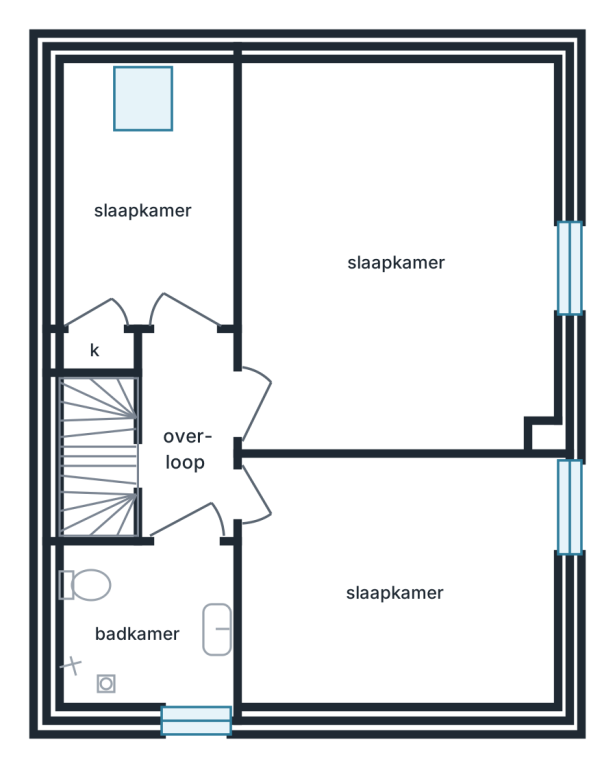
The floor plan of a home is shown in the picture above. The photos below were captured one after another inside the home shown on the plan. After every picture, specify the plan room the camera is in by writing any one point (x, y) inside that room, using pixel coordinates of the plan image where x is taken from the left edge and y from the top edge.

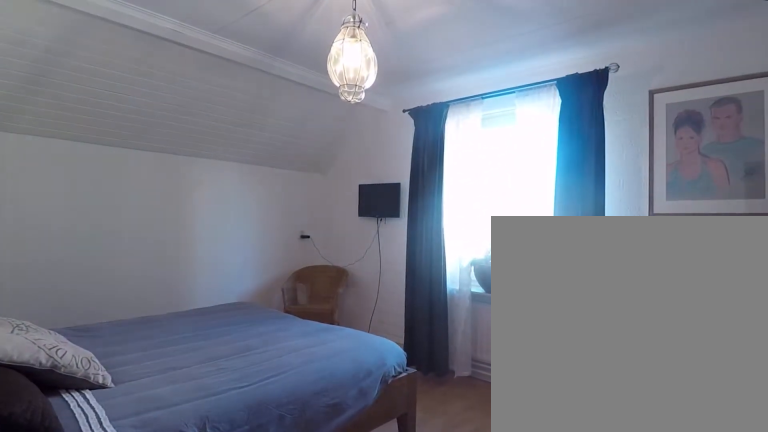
(400, 126)
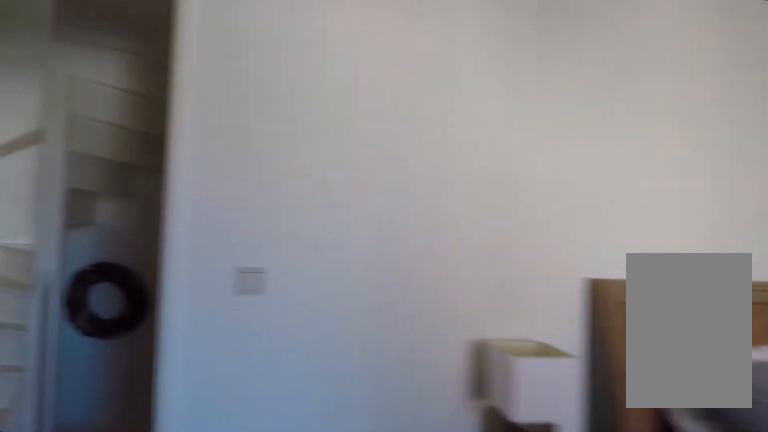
(400, 126)
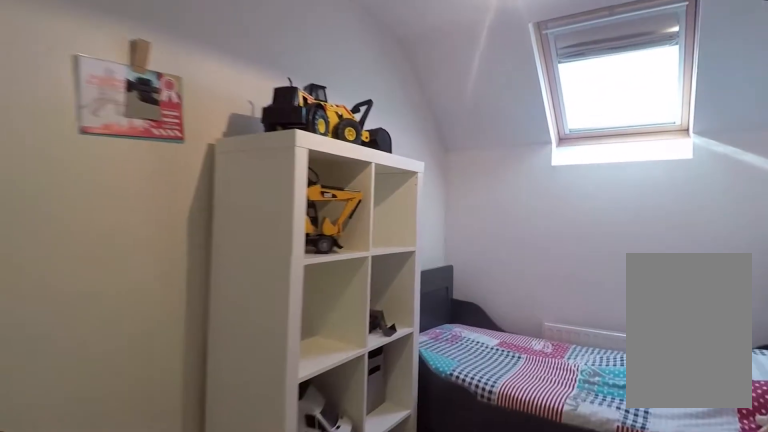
(136, 174)
